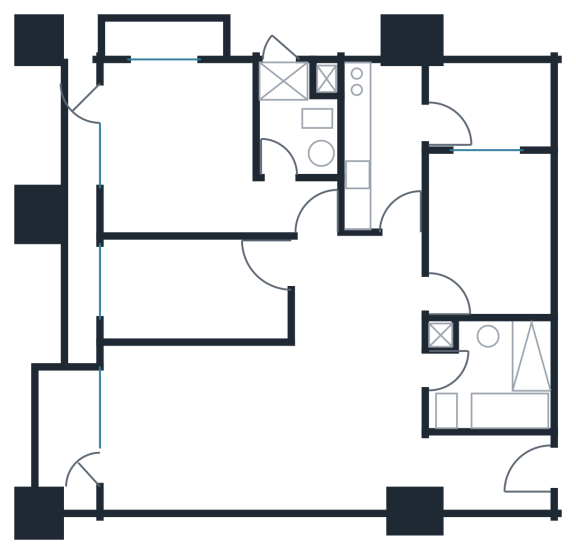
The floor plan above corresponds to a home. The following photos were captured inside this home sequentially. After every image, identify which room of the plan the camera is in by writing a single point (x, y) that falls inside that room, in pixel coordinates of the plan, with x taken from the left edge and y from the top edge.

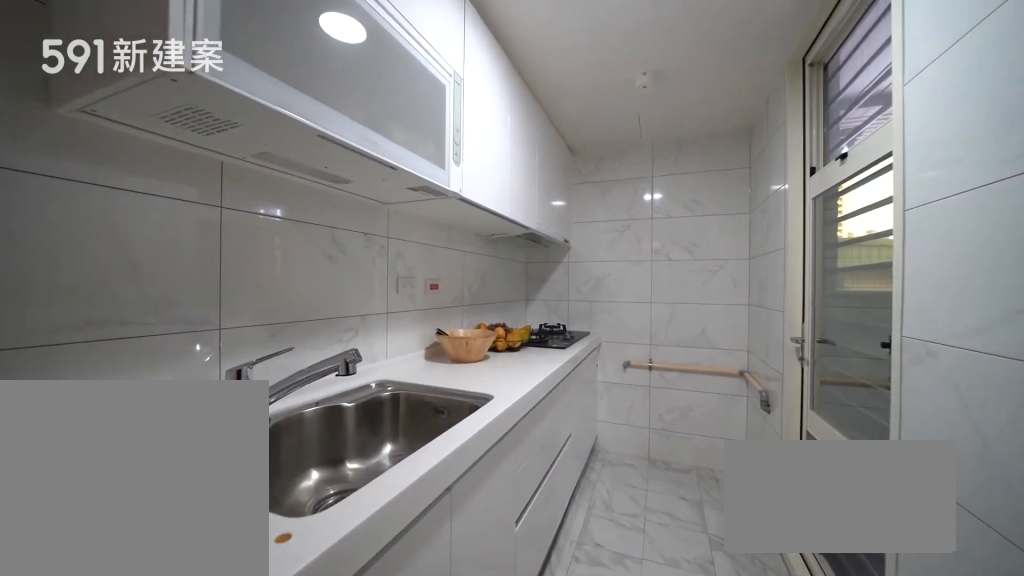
(382, 142)
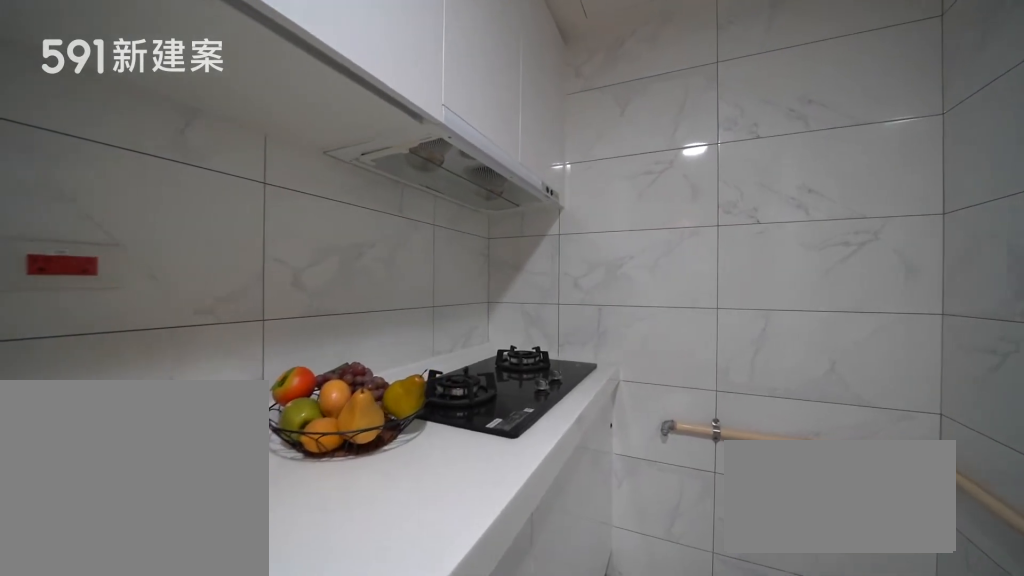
(382, 142)
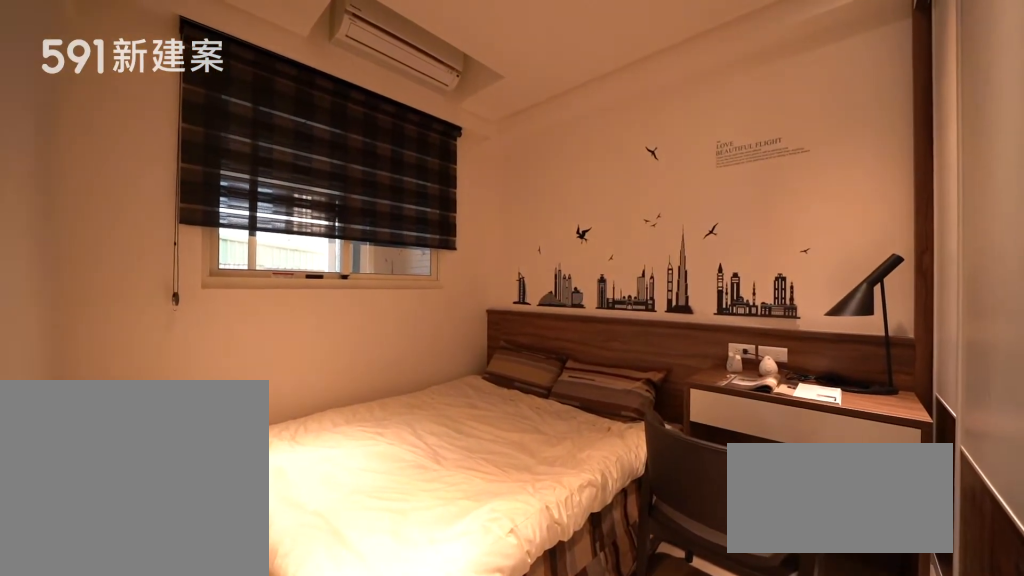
(491, 230)
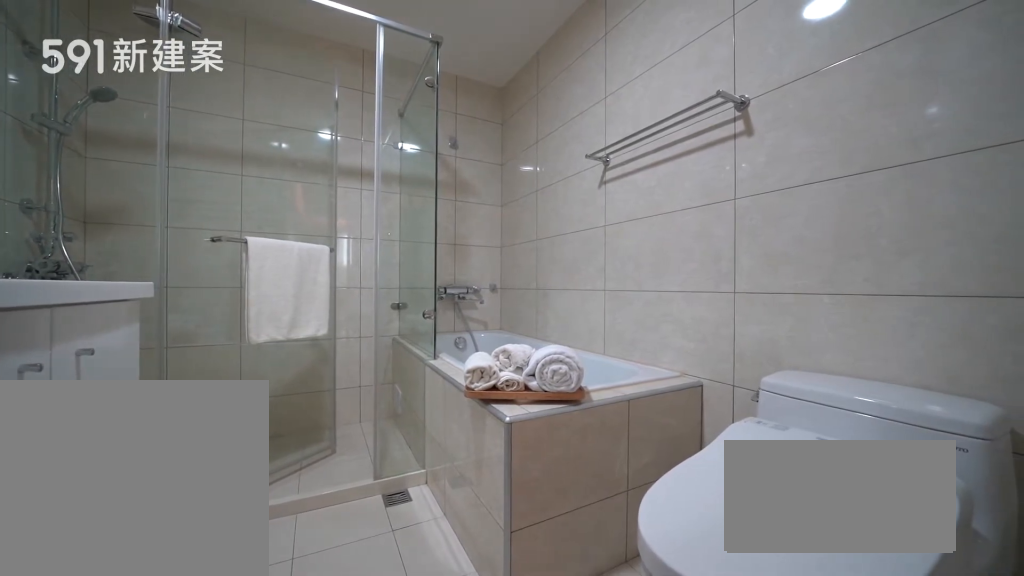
(492, 370)
